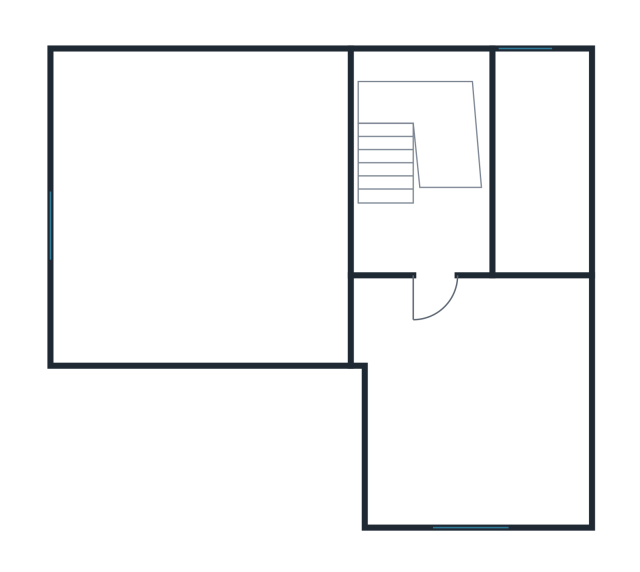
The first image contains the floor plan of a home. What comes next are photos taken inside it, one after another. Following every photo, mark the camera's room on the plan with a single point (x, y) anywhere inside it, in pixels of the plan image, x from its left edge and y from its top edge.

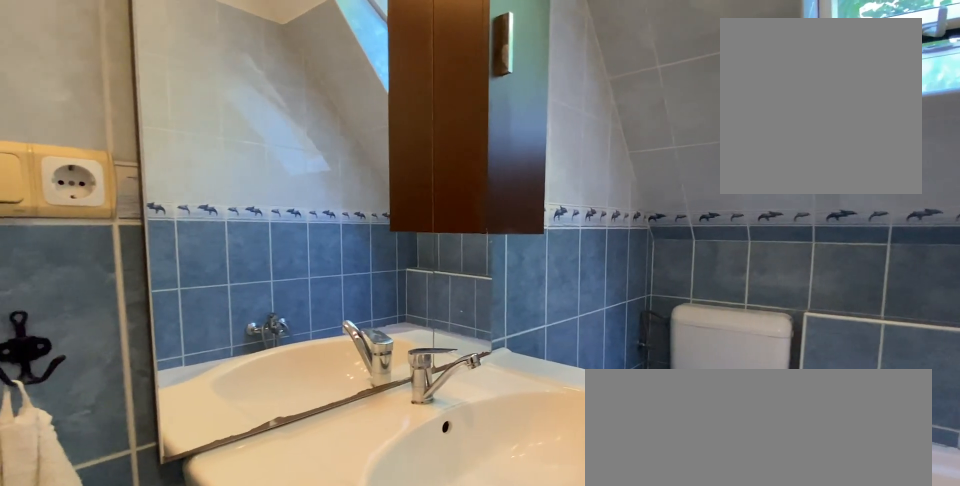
(528, 175)
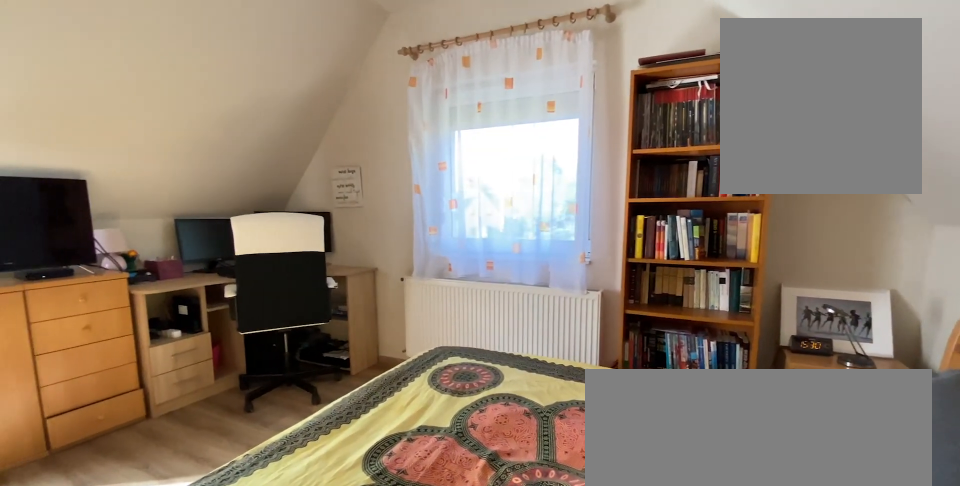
(201, 223)
